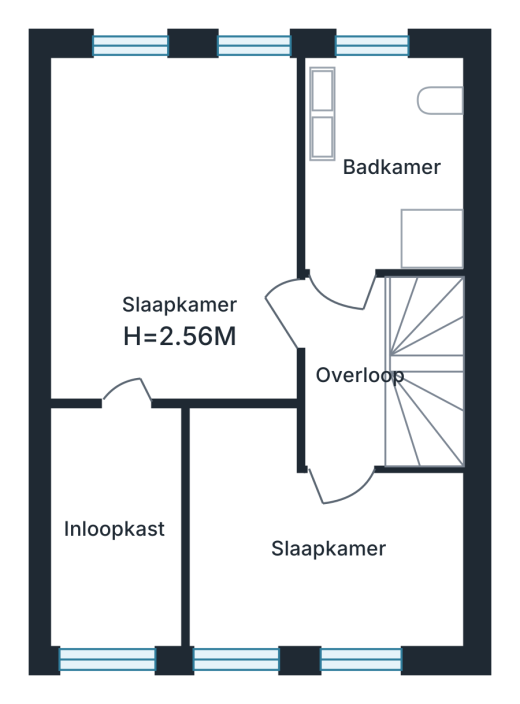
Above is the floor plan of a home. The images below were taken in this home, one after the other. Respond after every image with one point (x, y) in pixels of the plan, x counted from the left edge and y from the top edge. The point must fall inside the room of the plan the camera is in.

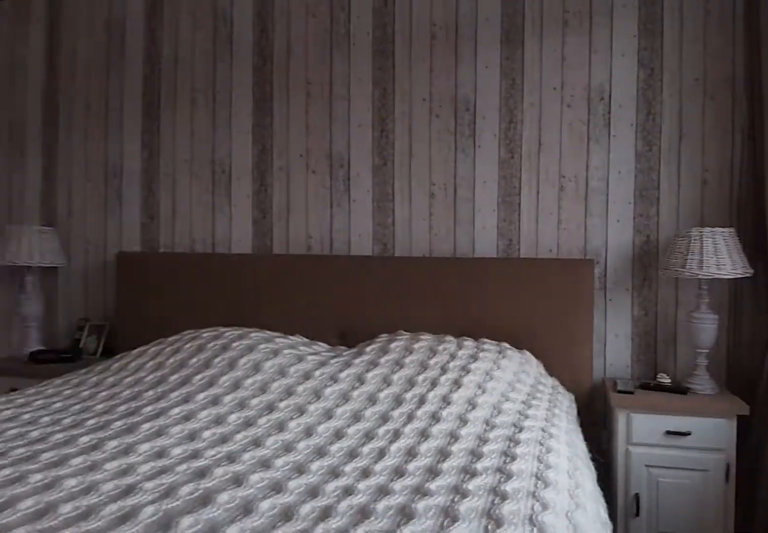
(175, 230)
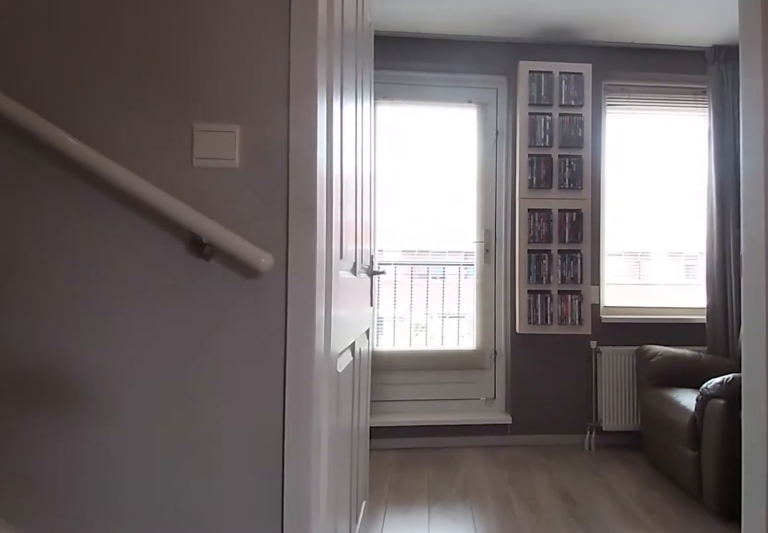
(344, 375)
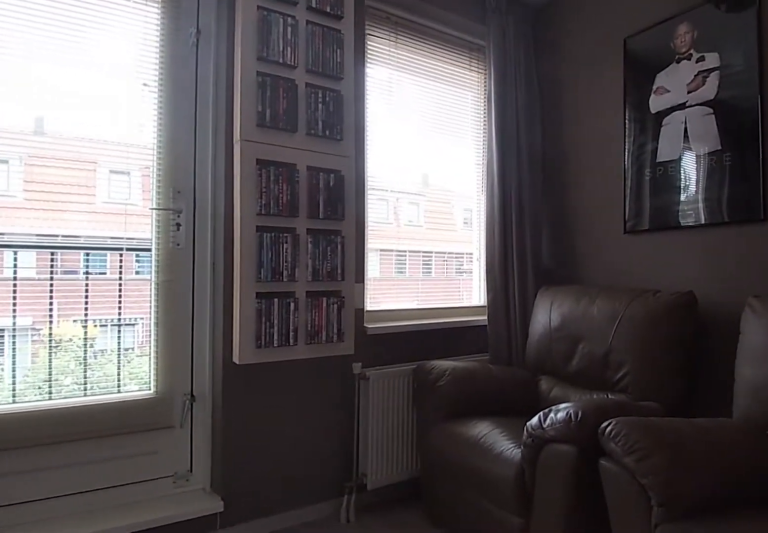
(338, 625)
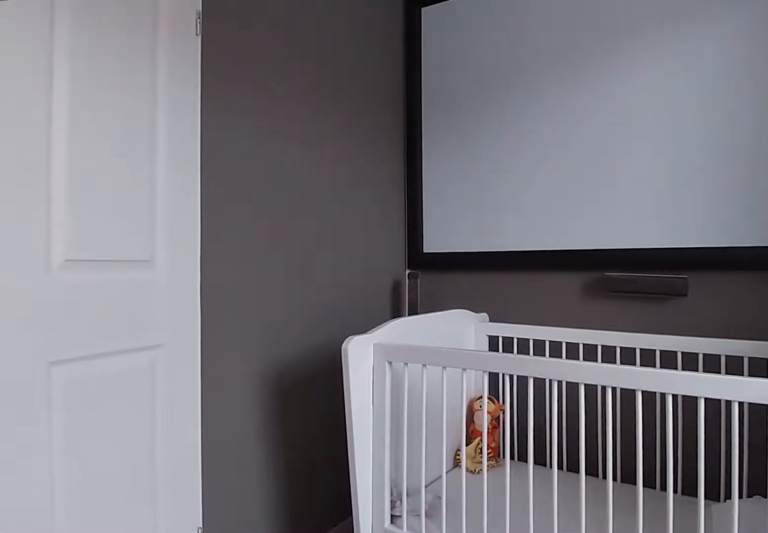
(338, 625)
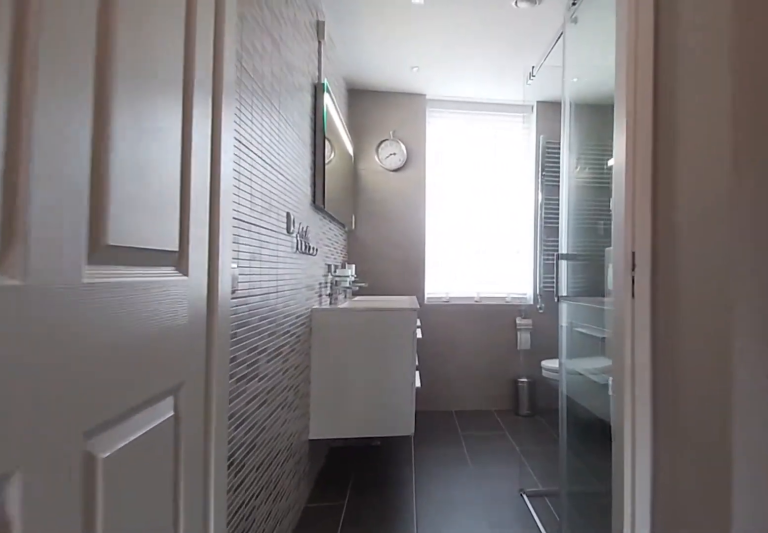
(344, 375)
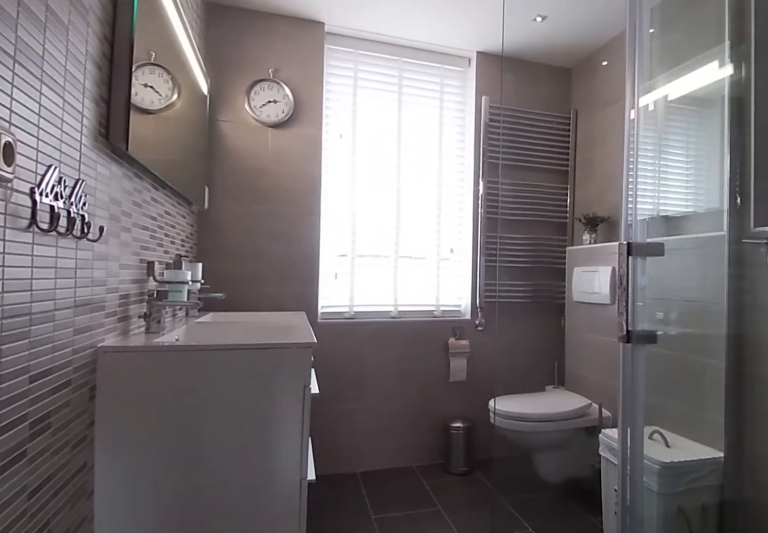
(384, 163)
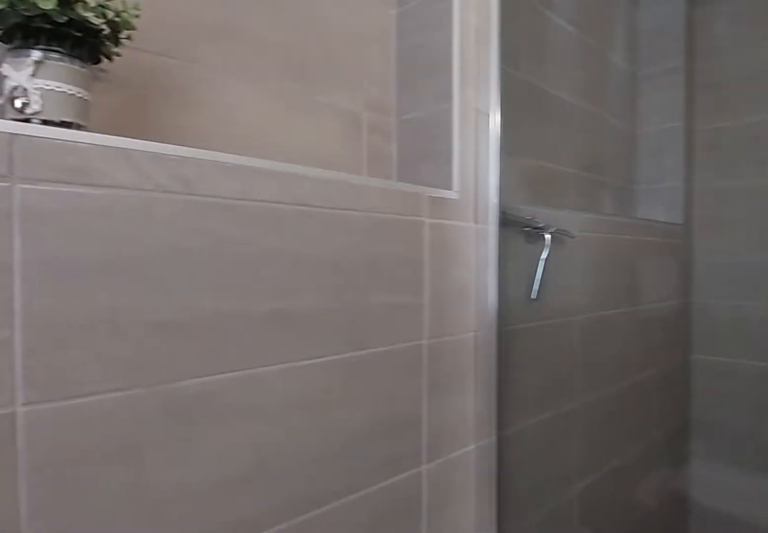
(384, 163)
